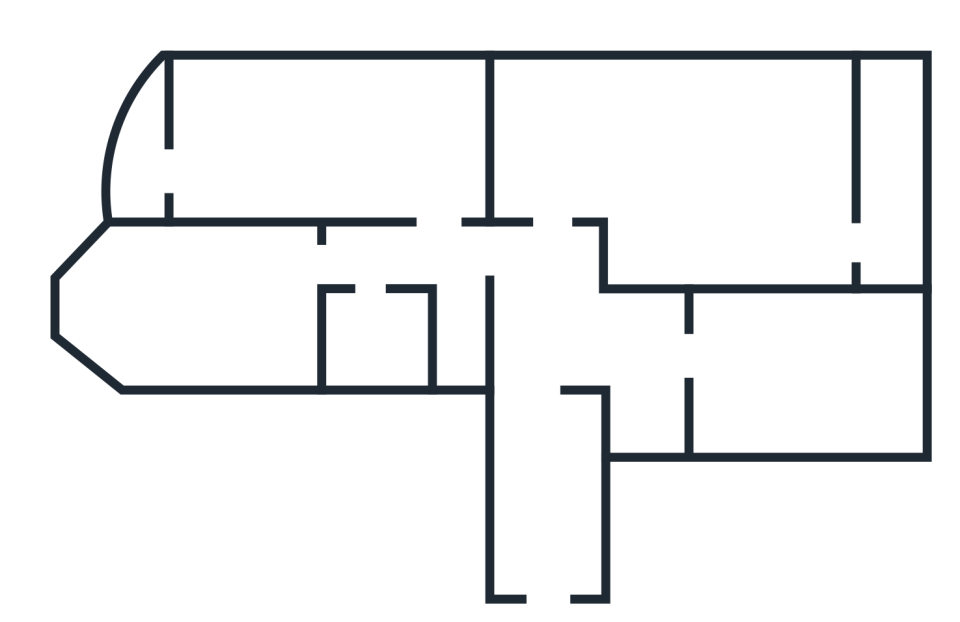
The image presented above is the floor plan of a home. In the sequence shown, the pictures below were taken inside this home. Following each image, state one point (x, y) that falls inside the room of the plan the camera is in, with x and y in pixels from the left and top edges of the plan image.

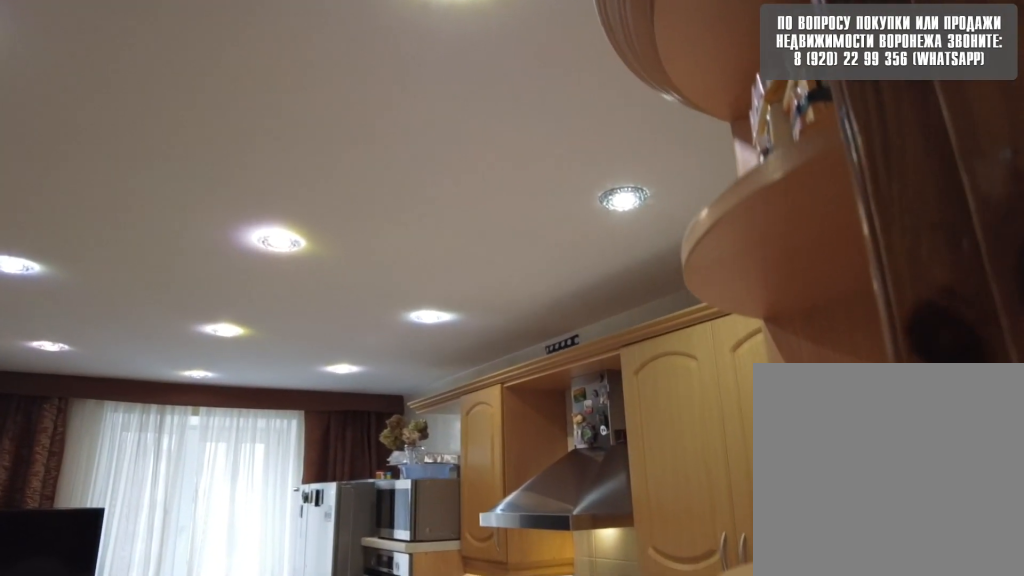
(768, 374)
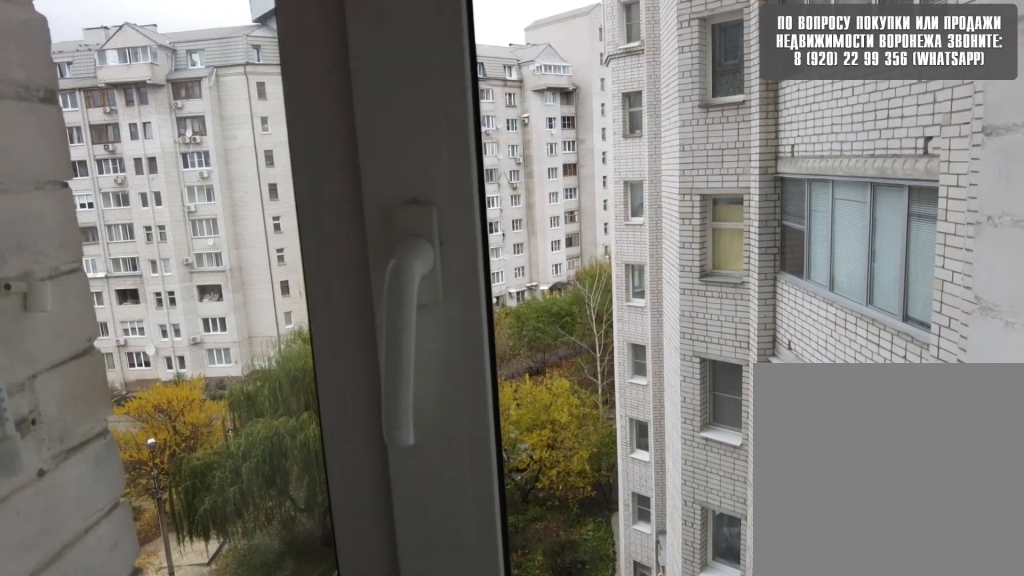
(768, 374)
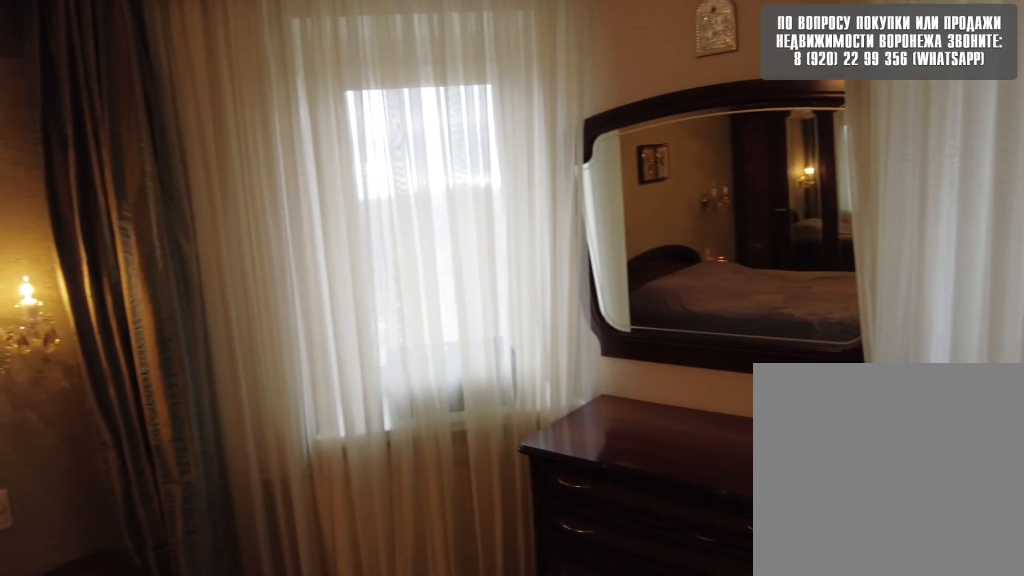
(222, 298)
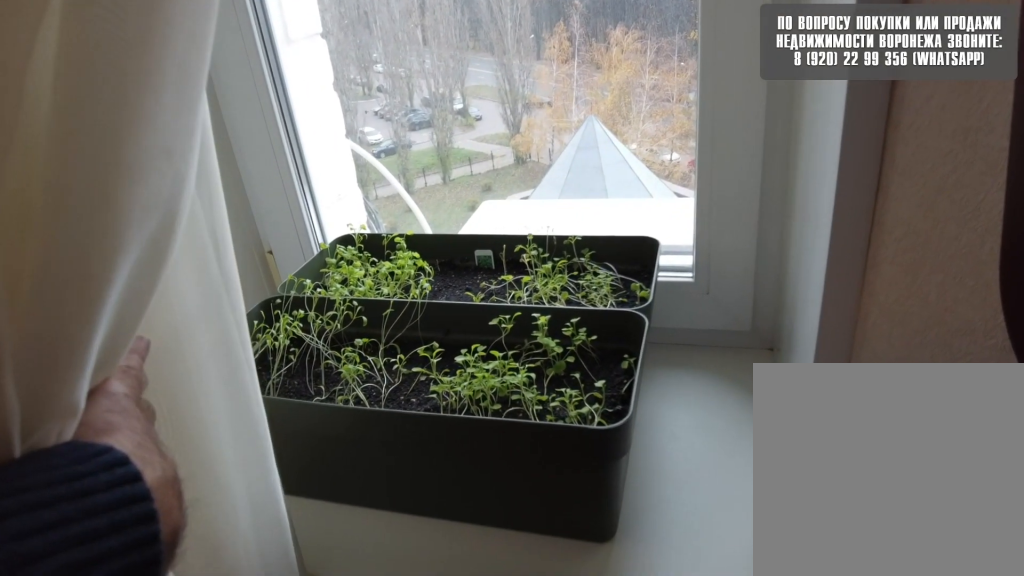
(222, 298)
